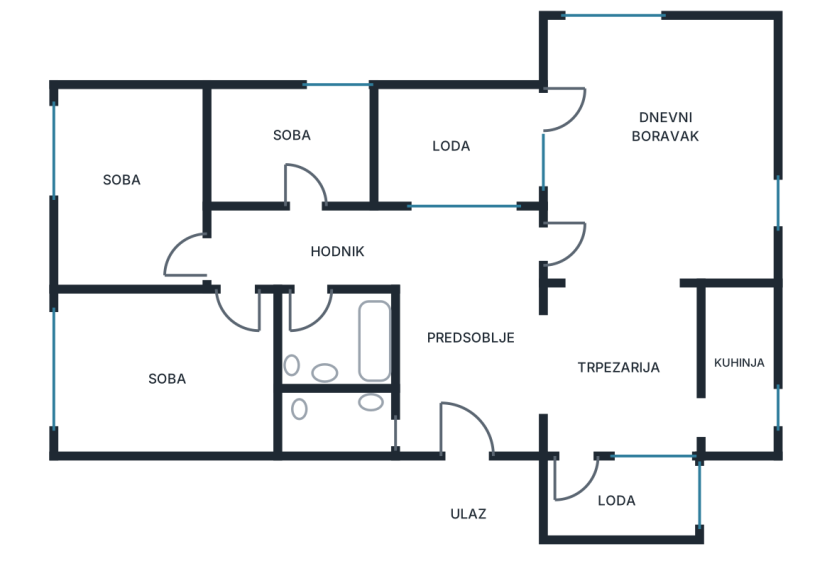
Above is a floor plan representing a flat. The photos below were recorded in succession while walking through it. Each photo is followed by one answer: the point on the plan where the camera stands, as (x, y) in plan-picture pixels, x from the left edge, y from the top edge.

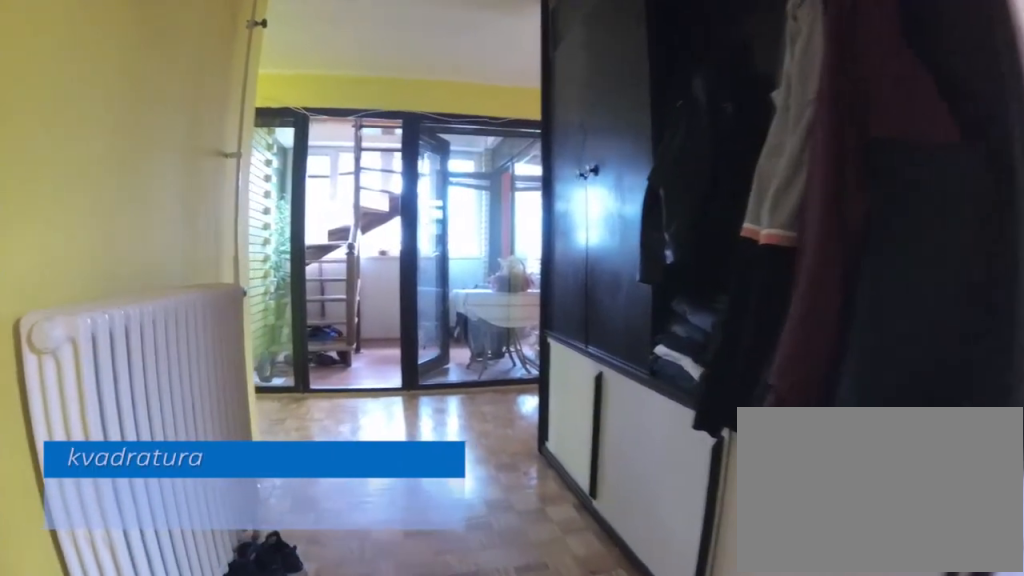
(461, 436)
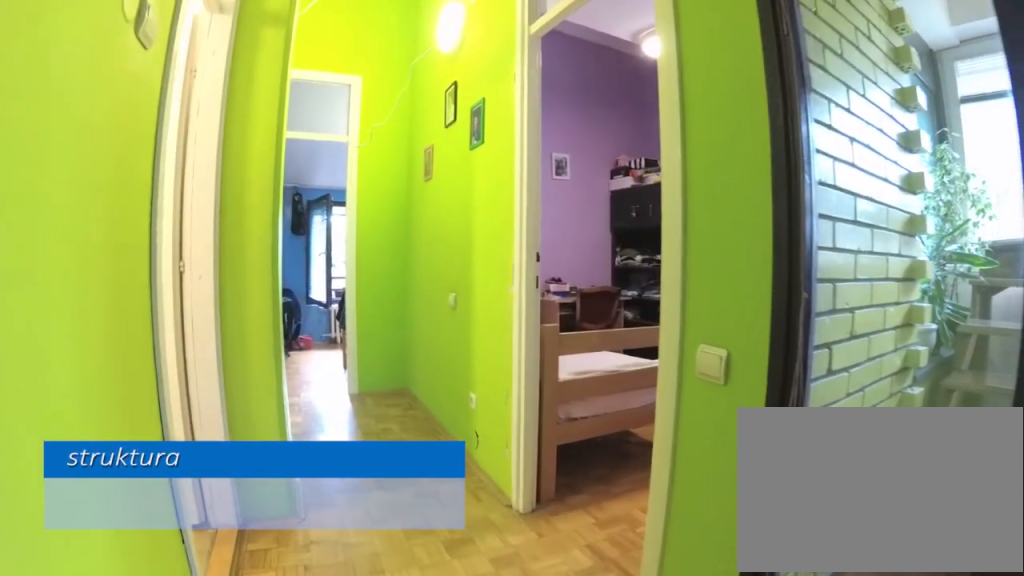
(434, 247)
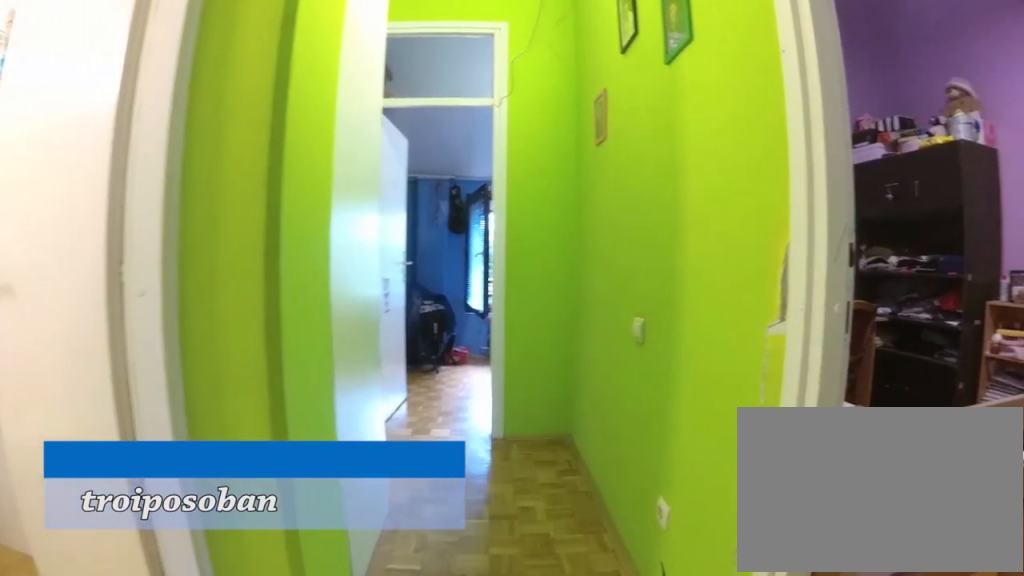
(358, 253)
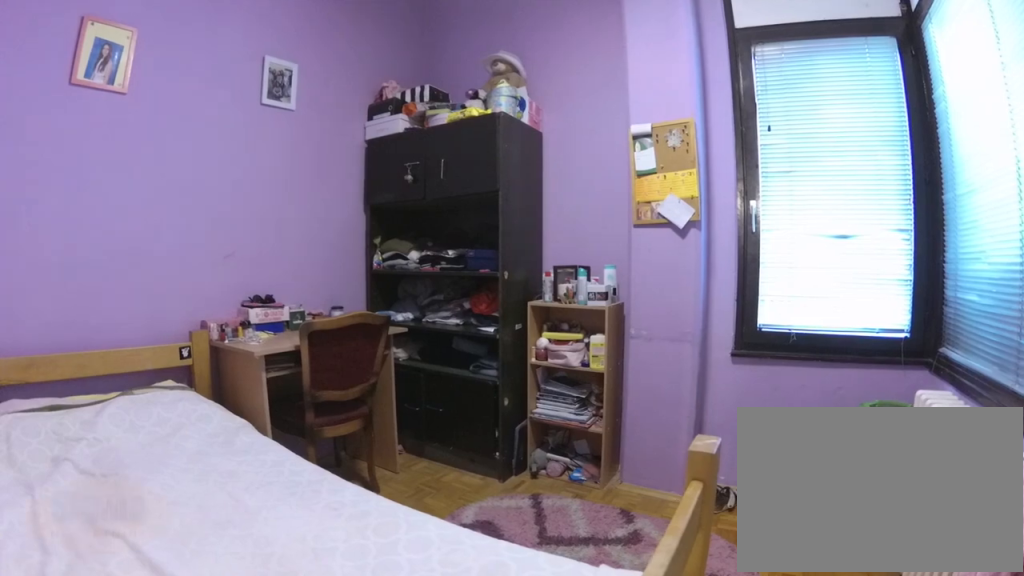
(313, 219)
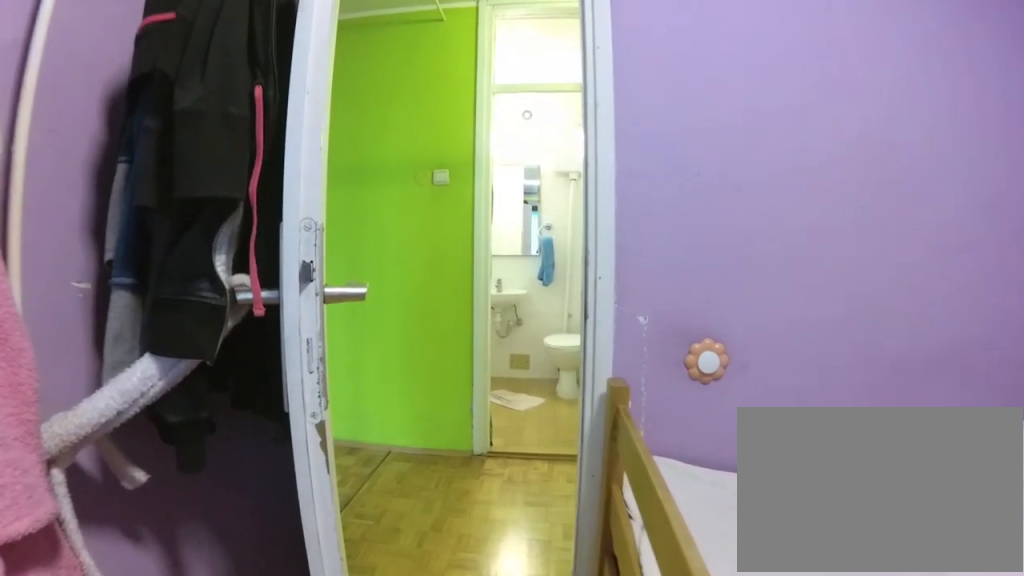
(325, 118)
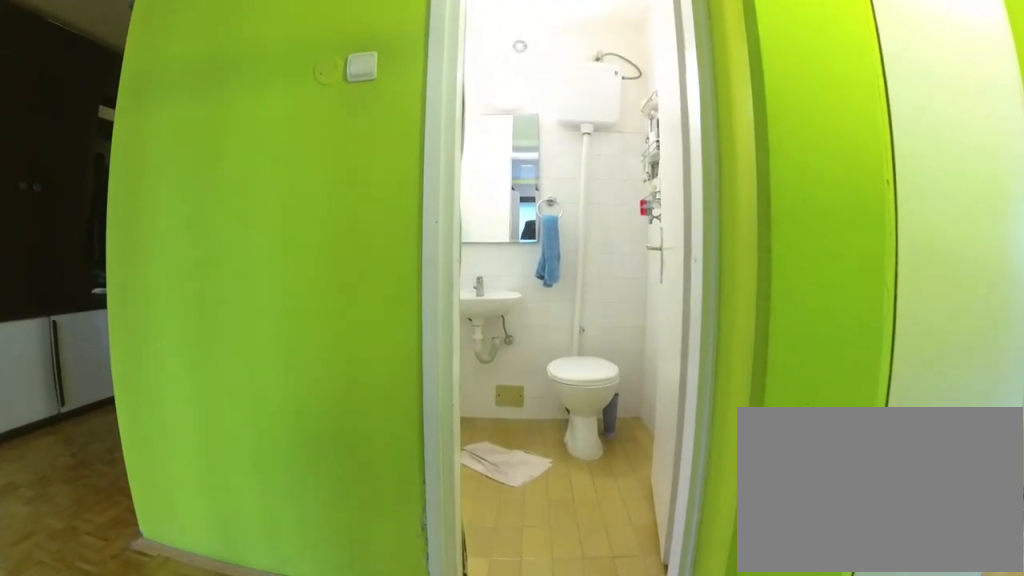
(322, 196)
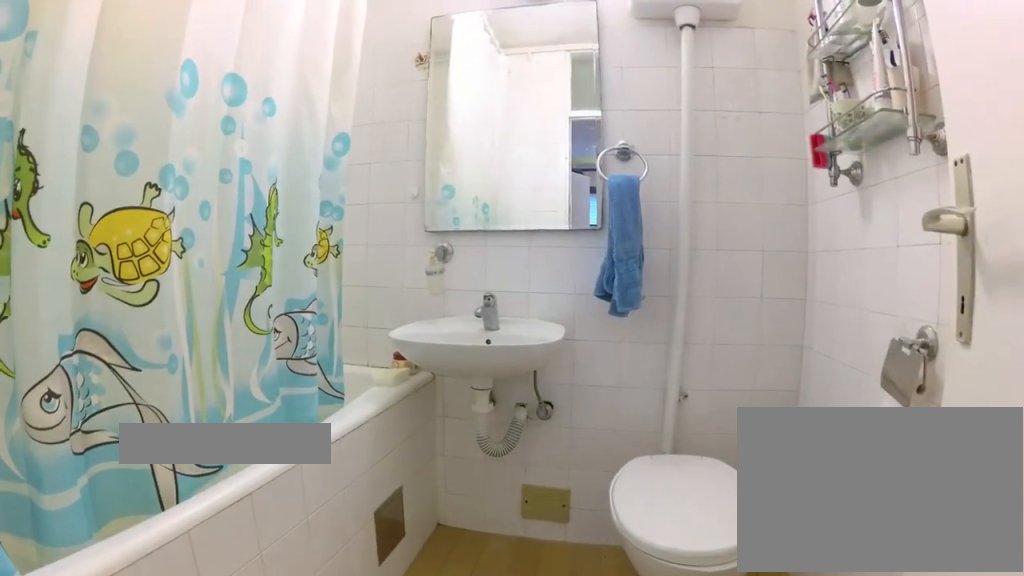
(317, 282)
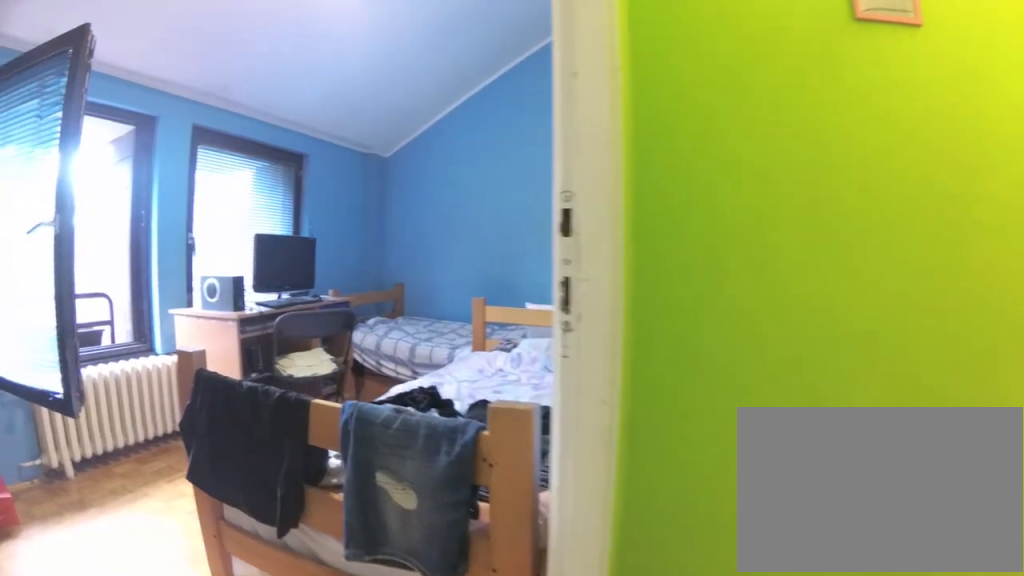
(239, 278)
